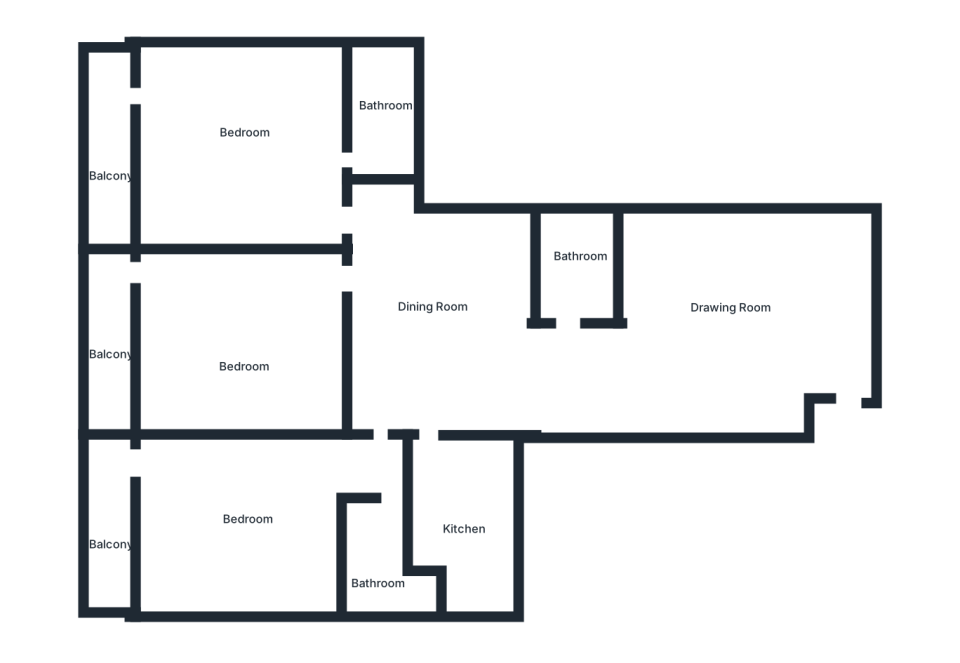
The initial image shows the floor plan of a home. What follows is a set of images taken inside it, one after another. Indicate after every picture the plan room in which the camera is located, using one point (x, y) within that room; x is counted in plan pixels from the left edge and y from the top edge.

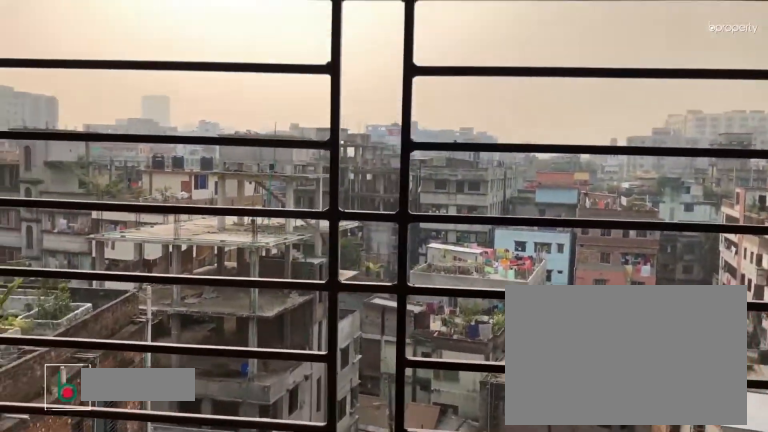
(103, 531)
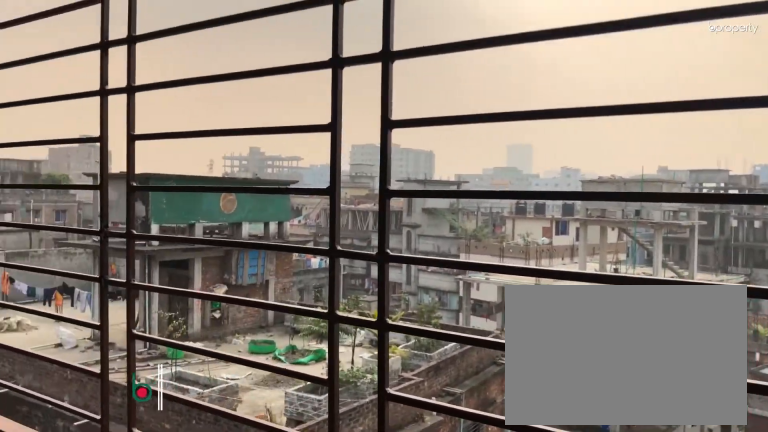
(103, 531)
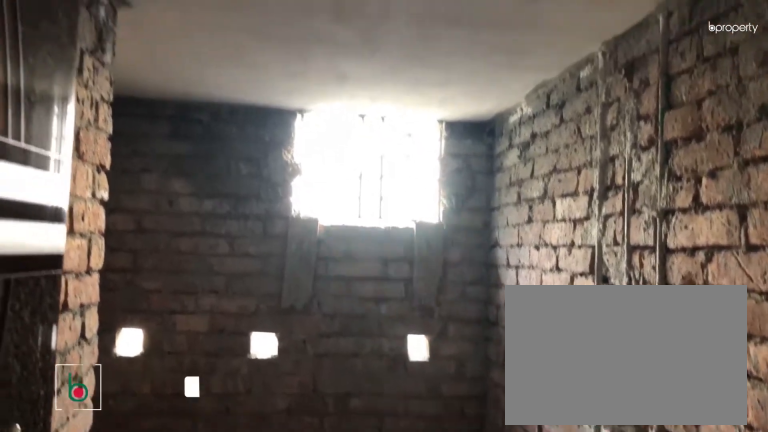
(379, 551)
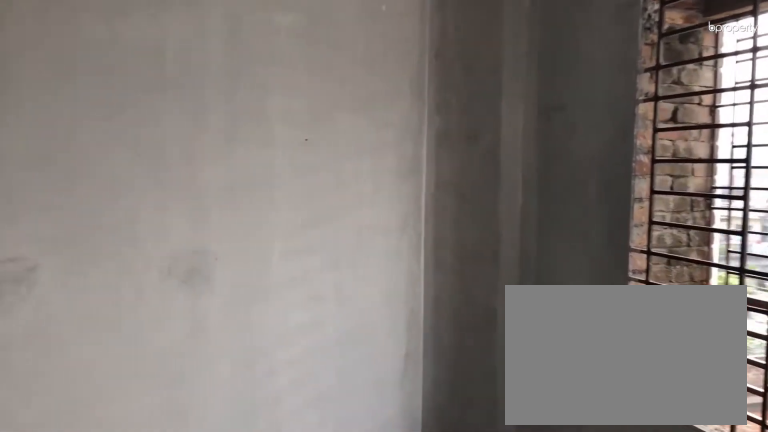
(241, 332)
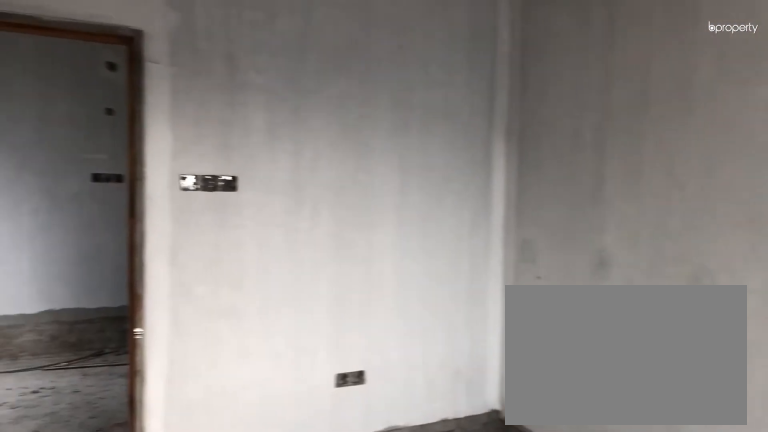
(241, 332)
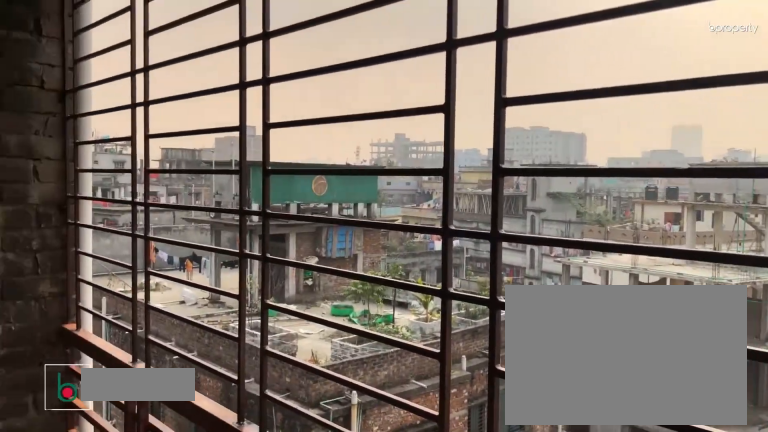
(102, 355)
